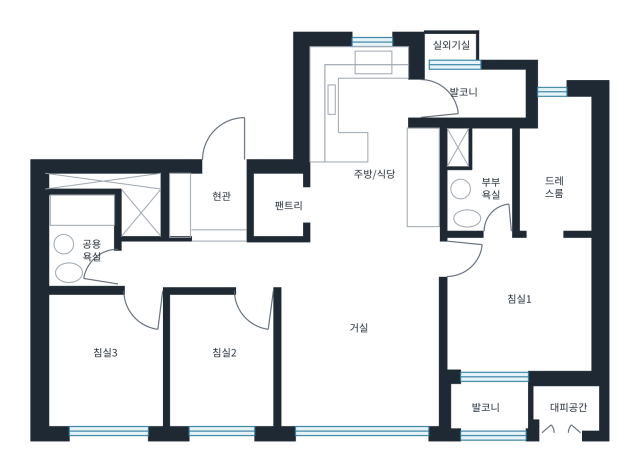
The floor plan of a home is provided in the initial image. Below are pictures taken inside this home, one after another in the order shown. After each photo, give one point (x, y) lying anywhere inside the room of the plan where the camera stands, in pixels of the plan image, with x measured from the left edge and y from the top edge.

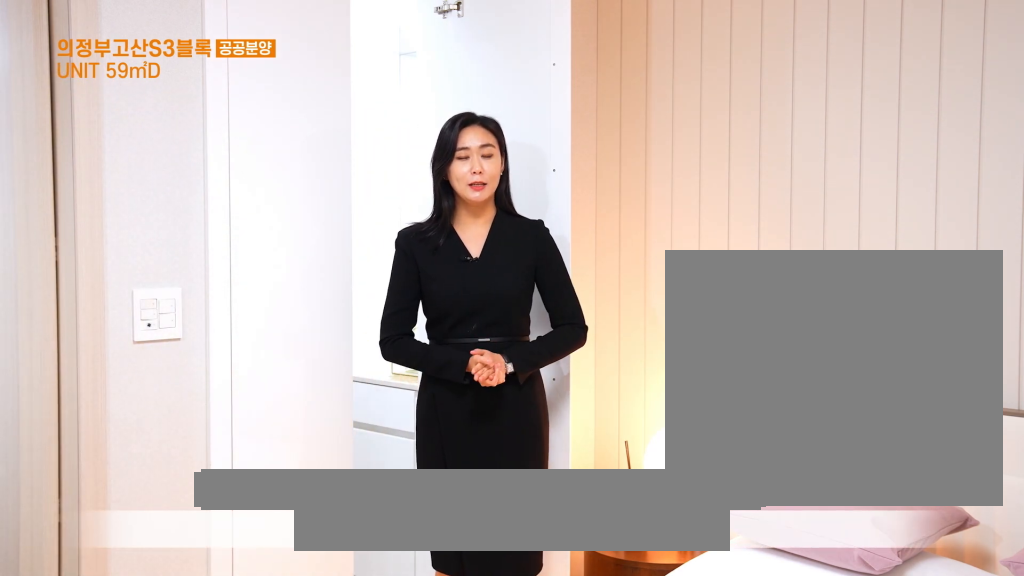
(518, 288)
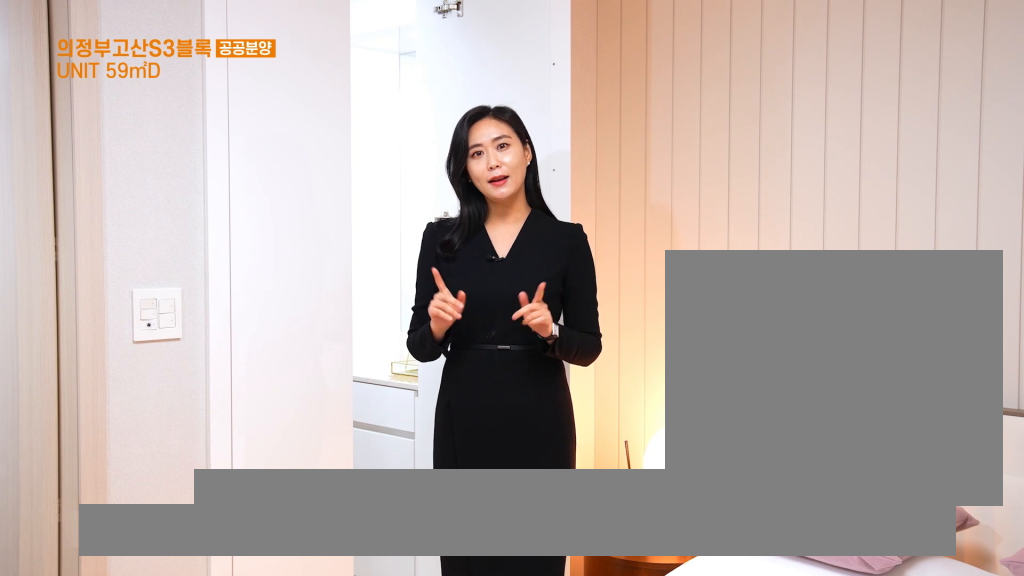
(518, 288)
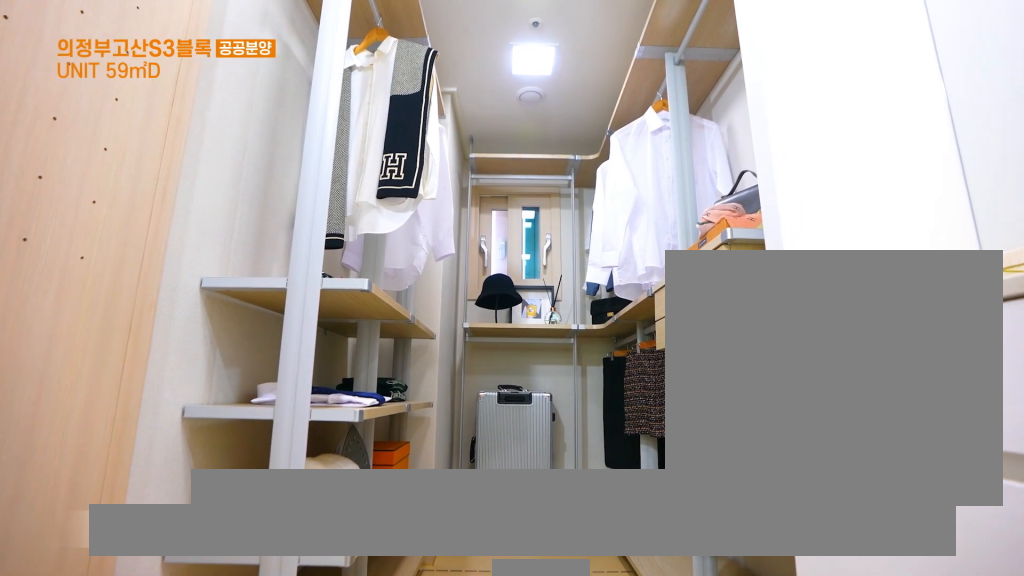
(554, 163)
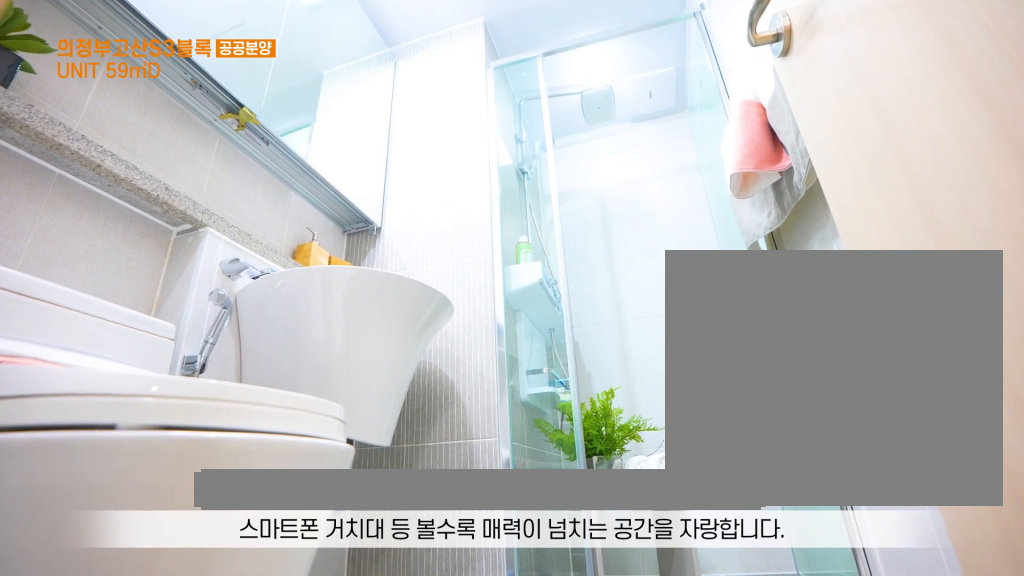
(491, 174)
